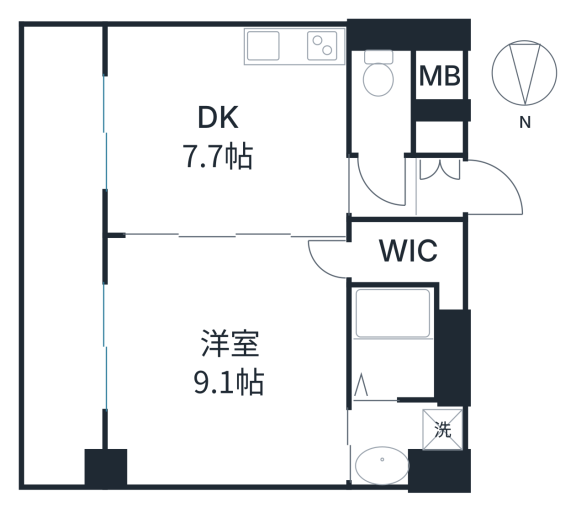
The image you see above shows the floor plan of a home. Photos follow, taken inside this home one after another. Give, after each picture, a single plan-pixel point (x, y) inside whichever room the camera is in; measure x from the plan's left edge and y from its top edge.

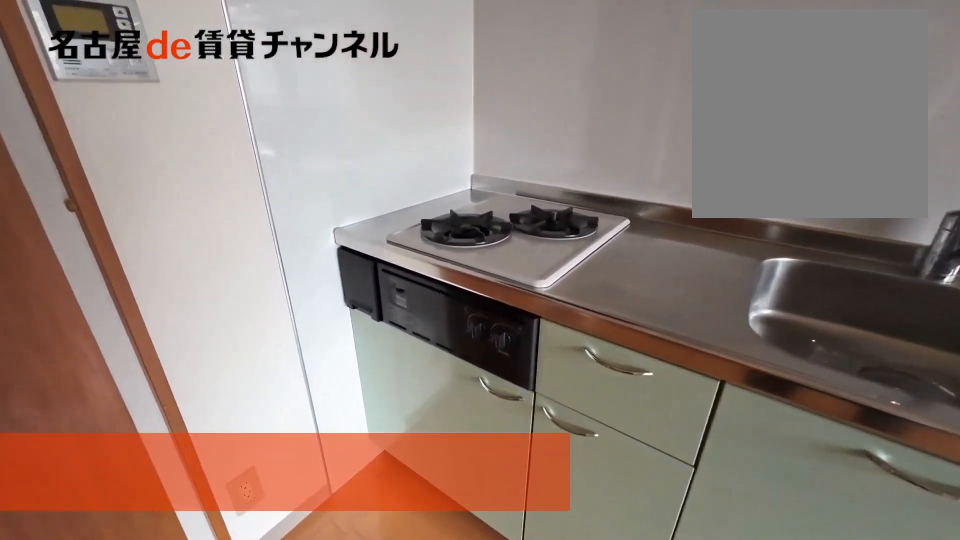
(294, 48)
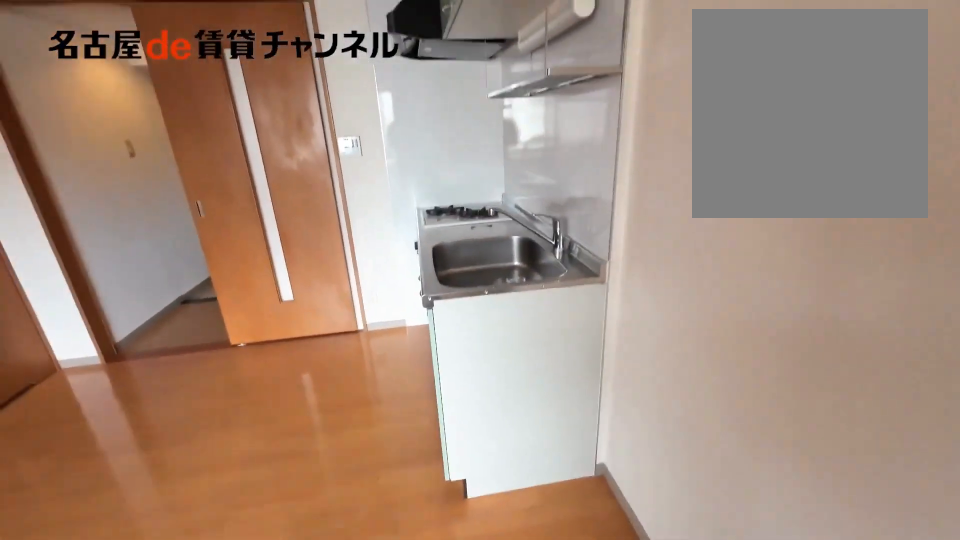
(226, 129)
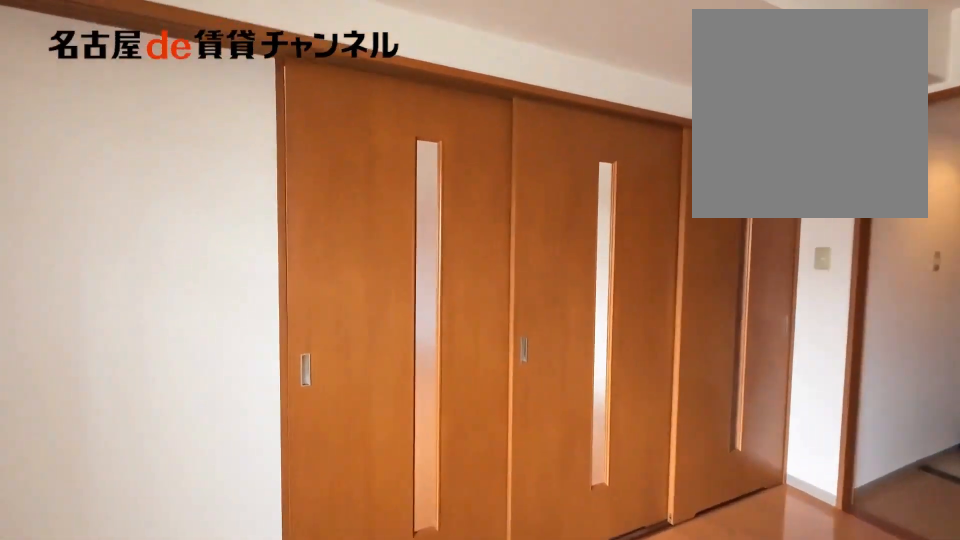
(226, 129)
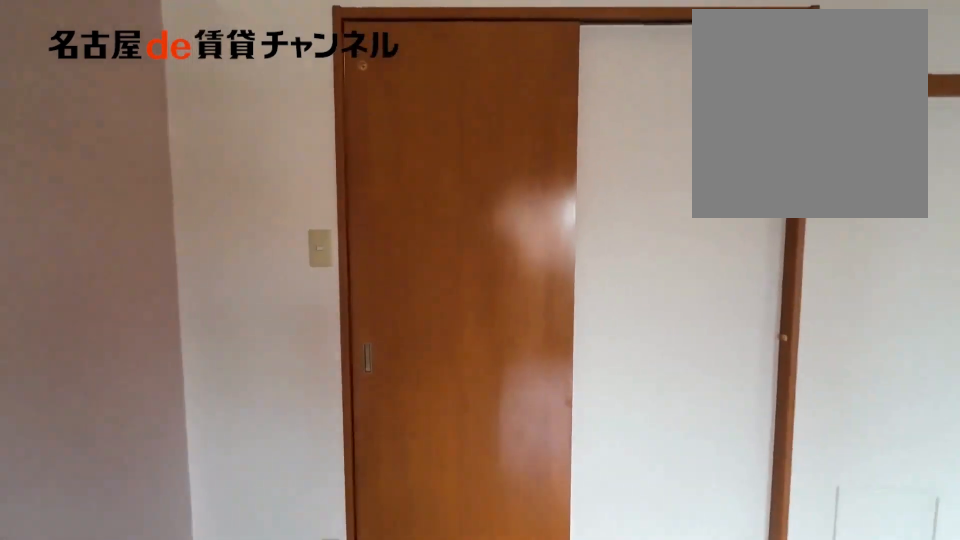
(224, 362)
